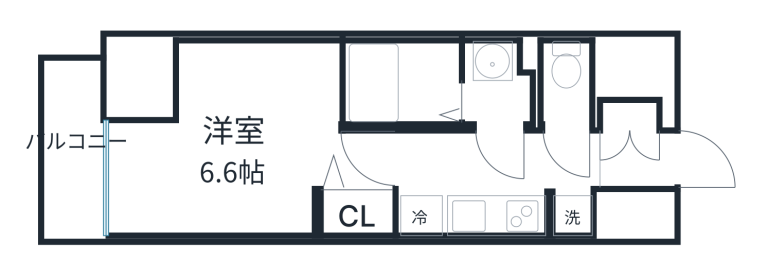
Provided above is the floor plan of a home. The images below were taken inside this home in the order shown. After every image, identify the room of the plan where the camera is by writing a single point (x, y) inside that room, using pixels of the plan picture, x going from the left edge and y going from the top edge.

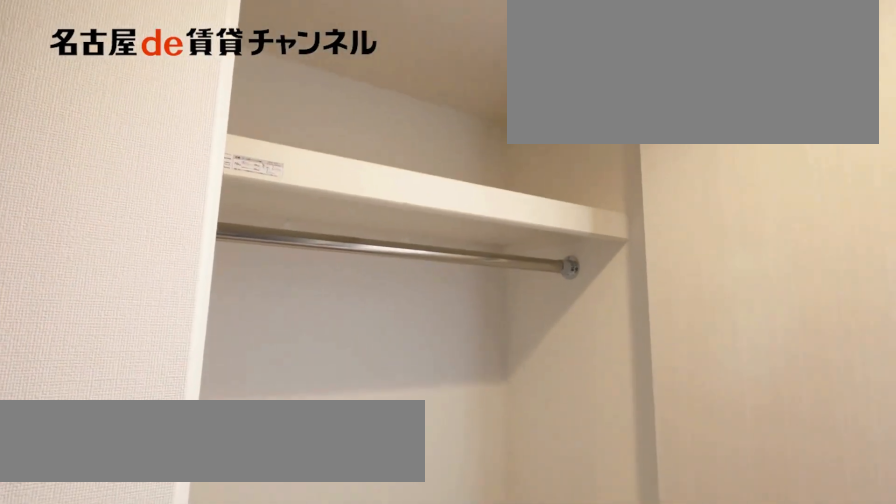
(354, 213)
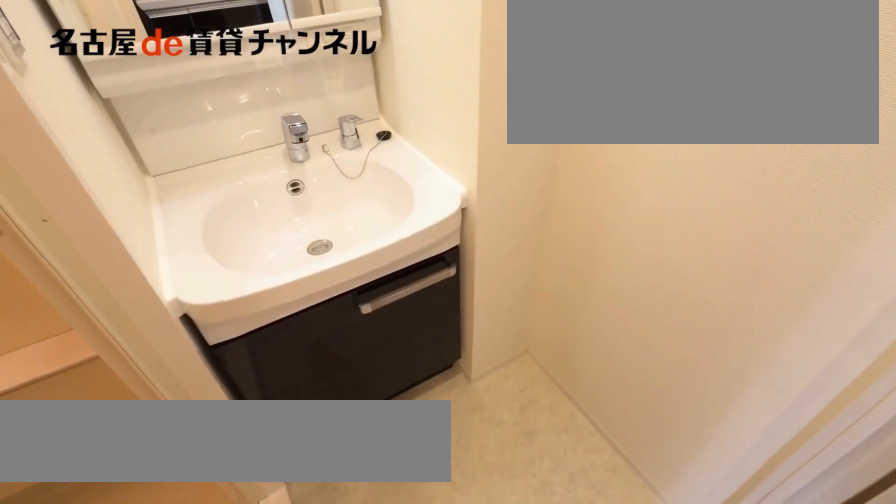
(499, 84)
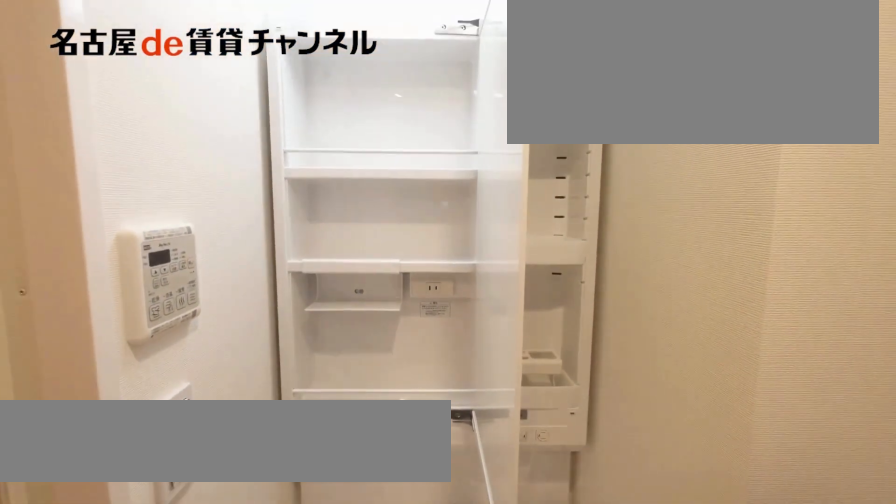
(499, 84)
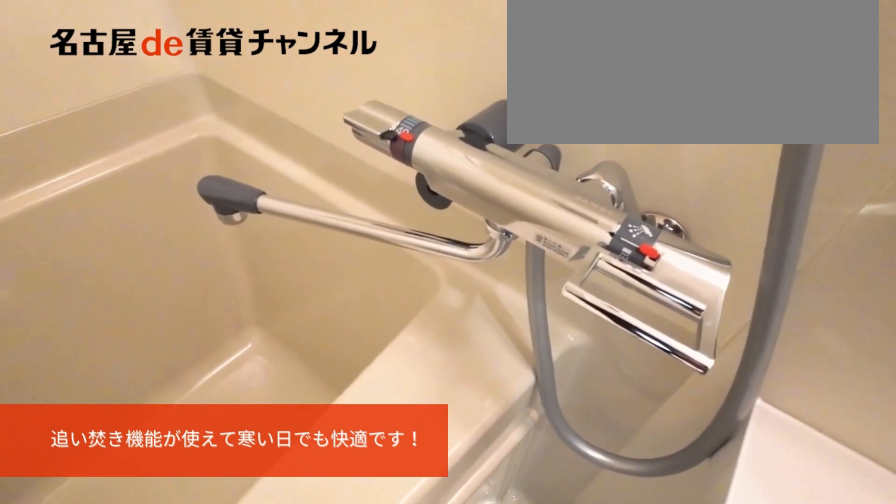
(402, 83)
